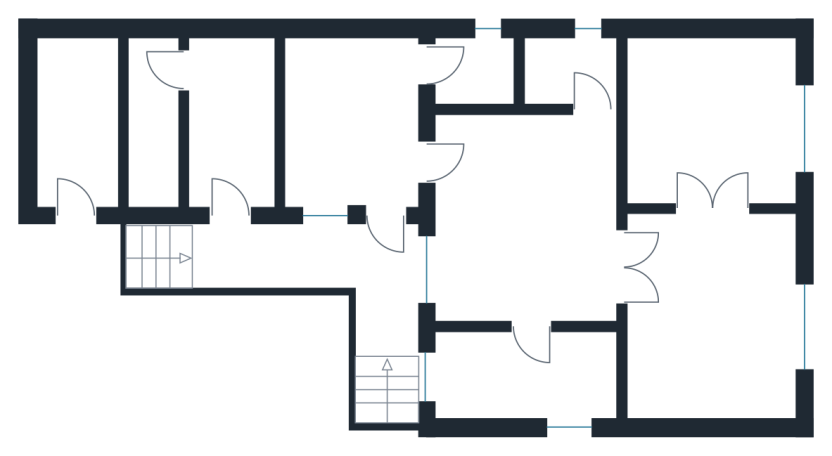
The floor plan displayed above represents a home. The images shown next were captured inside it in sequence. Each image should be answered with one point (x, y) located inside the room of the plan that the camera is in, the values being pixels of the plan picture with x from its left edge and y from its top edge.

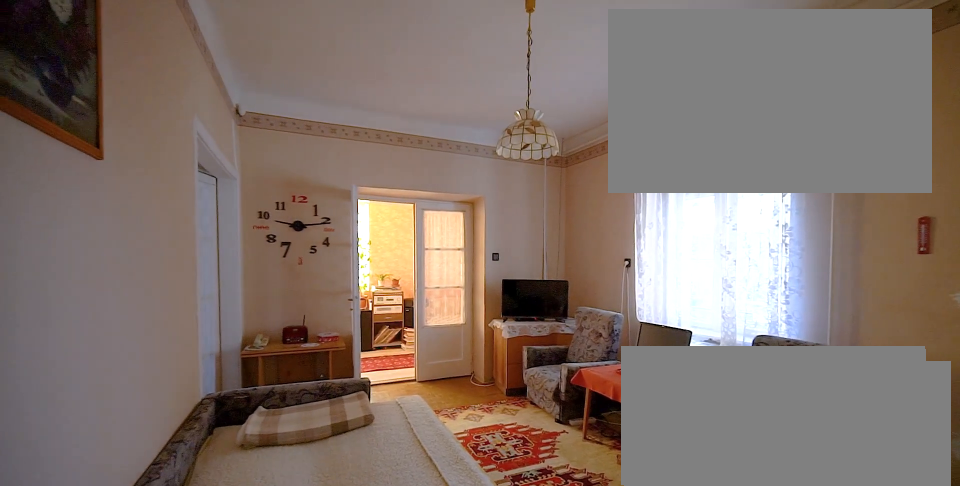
(529, 230)
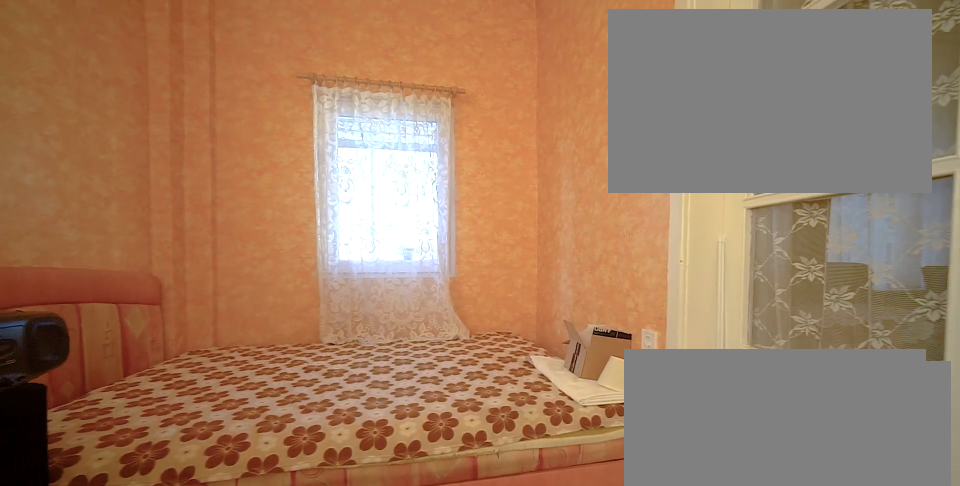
(529, 382)
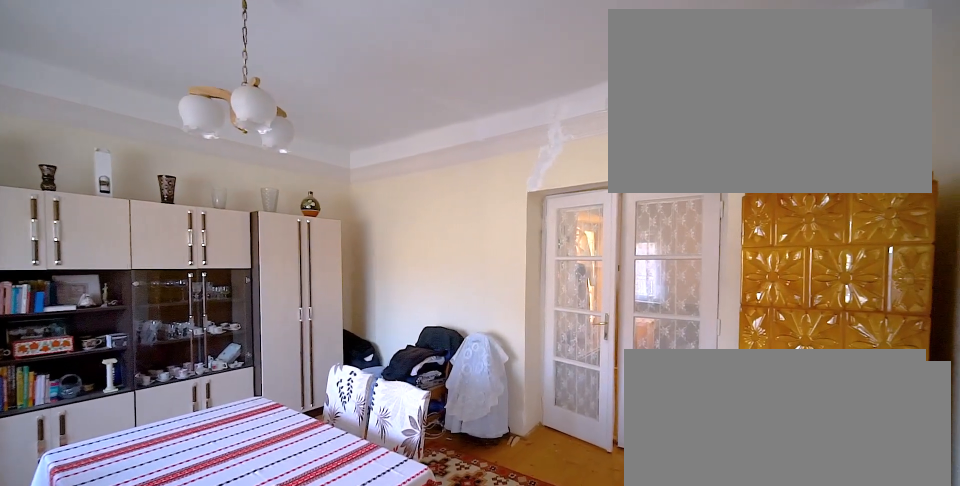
(713, 321)
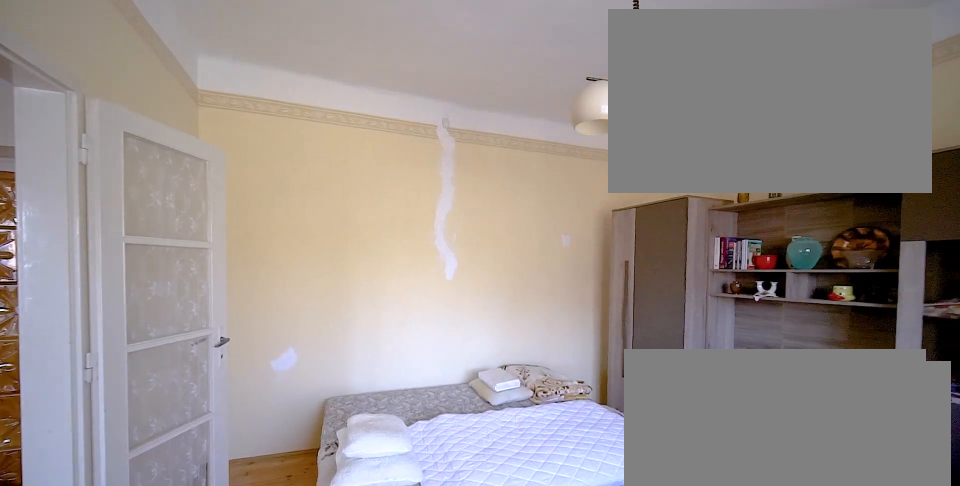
(713, 123)
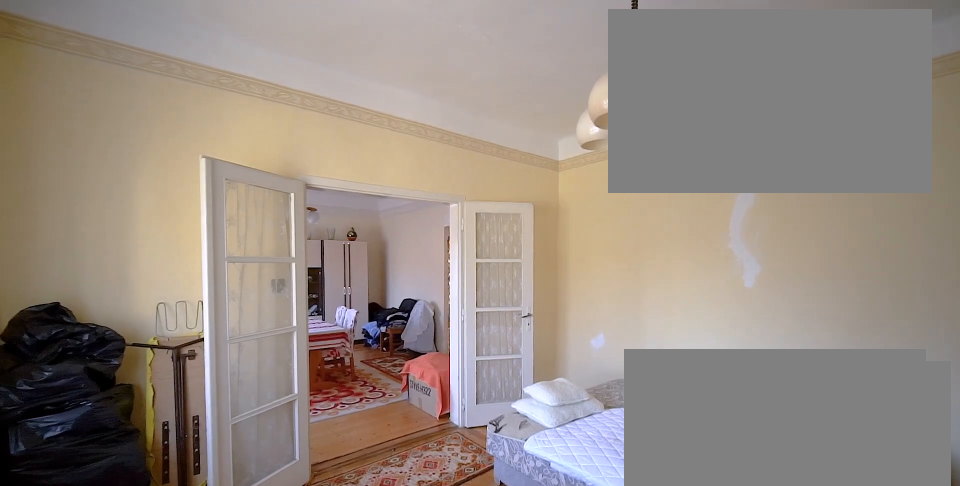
(713, 123)
